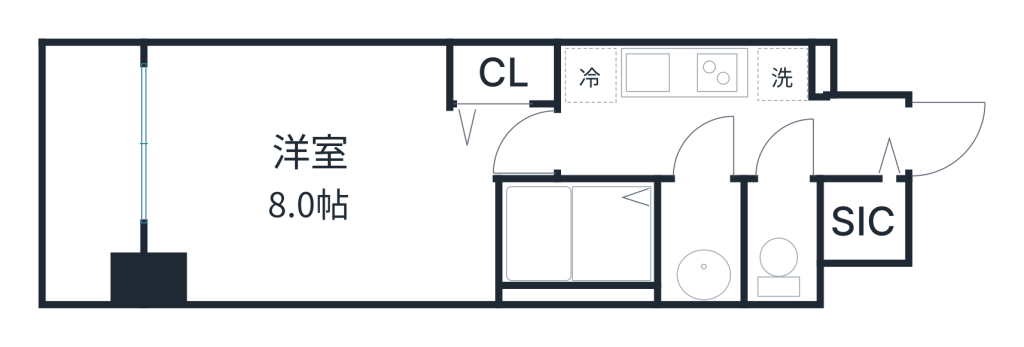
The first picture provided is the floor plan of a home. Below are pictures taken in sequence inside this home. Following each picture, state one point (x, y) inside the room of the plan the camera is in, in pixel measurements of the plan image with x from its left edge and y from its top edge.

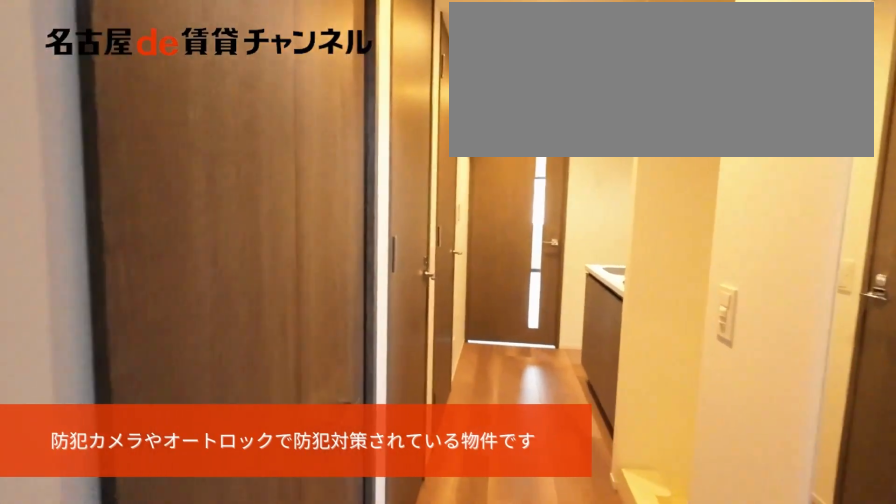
(862, 135)
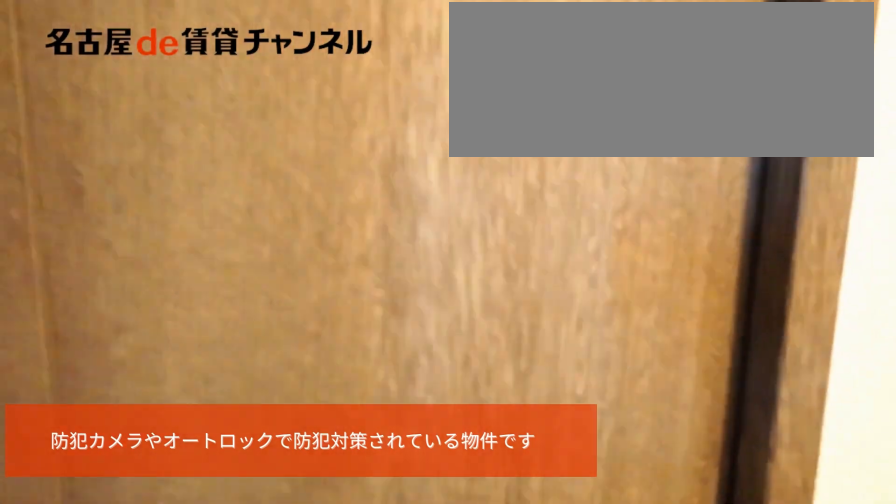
(862, 135)
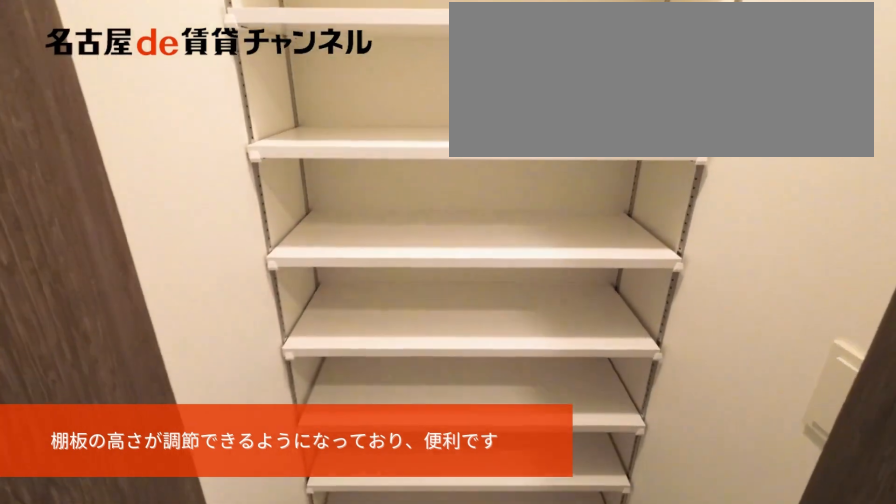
(862, 221)
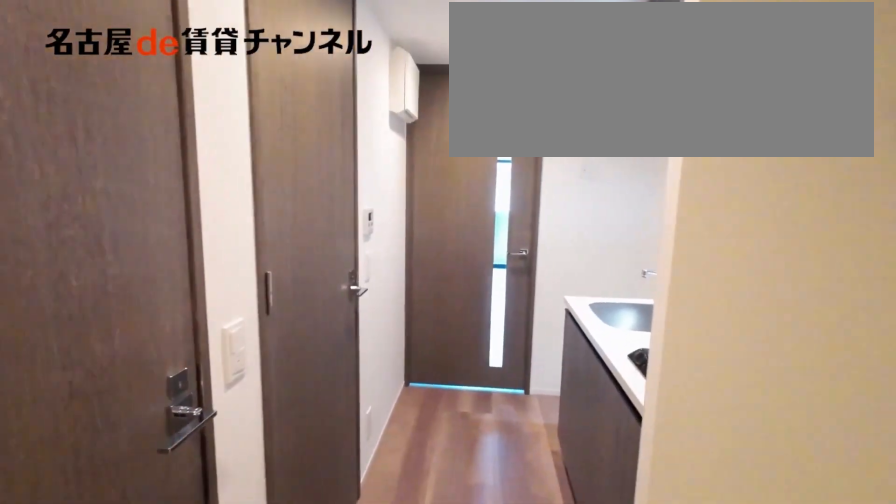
(695, 138)
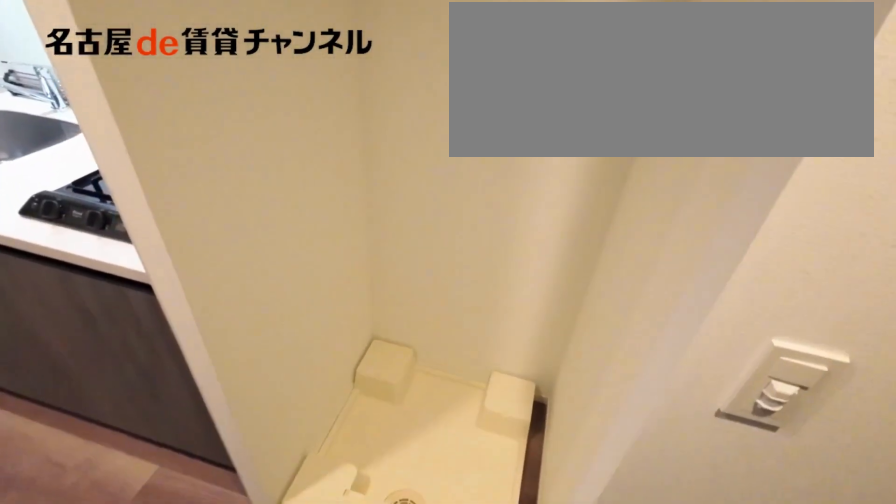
(792, 71)
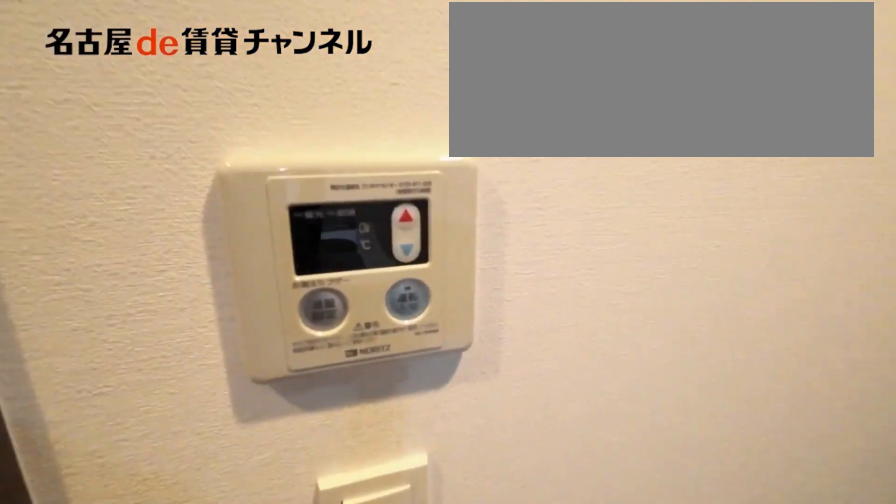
(689, 138)
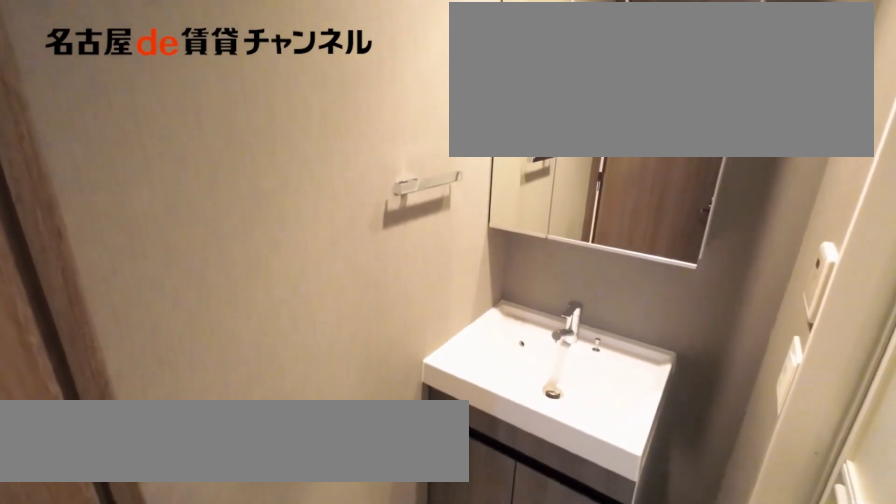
(700, 239)
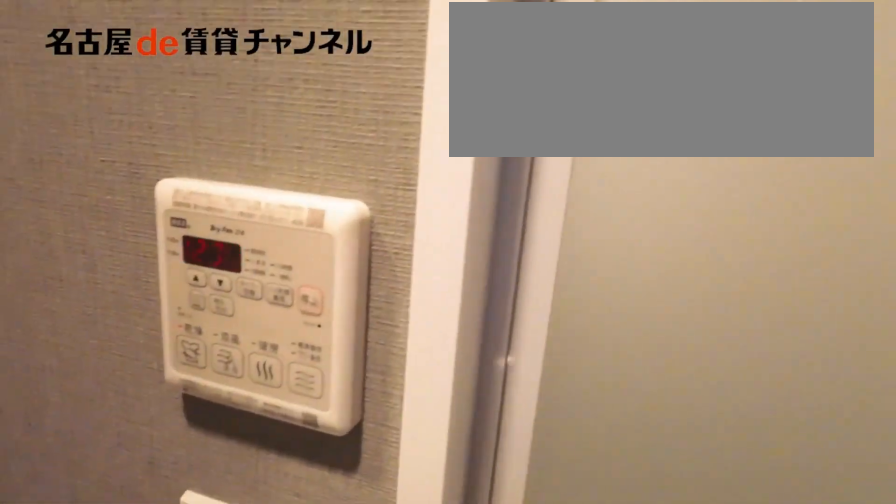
(700, 239)
